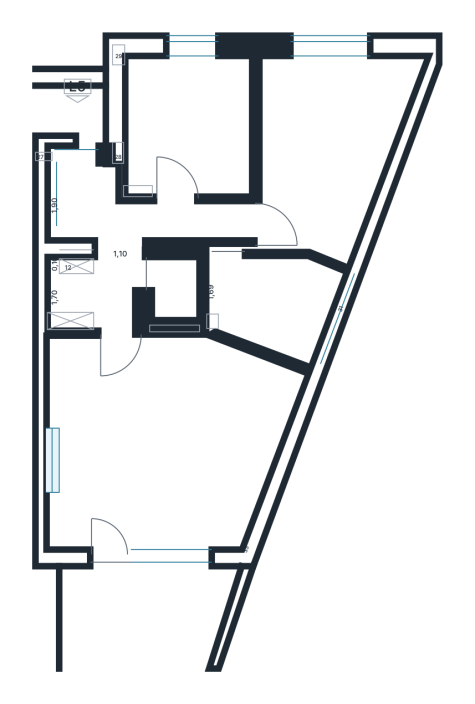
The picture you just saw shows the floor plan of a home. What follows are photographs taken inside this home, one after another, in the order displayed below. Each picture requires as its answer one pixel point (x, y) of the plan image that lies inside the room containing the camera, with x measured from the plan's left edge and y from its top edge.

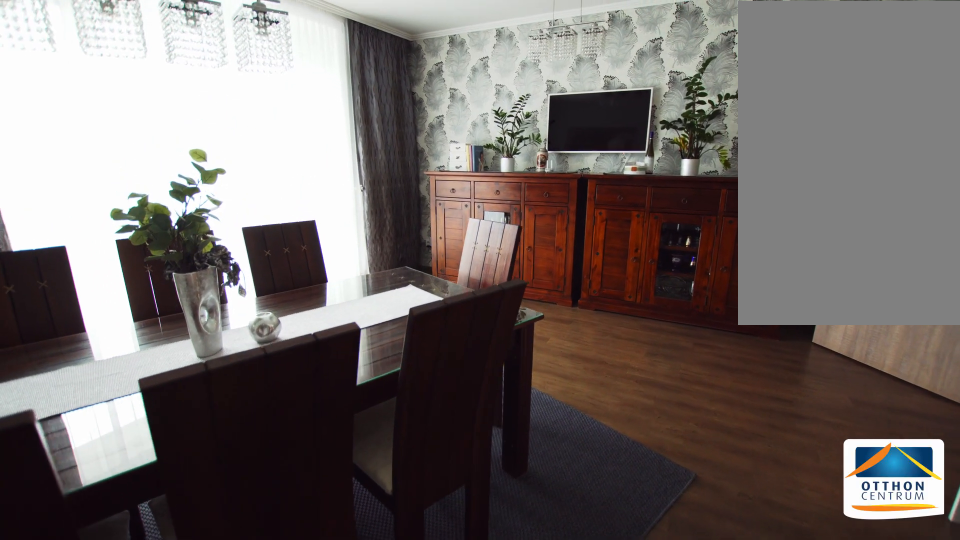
(165, 443)
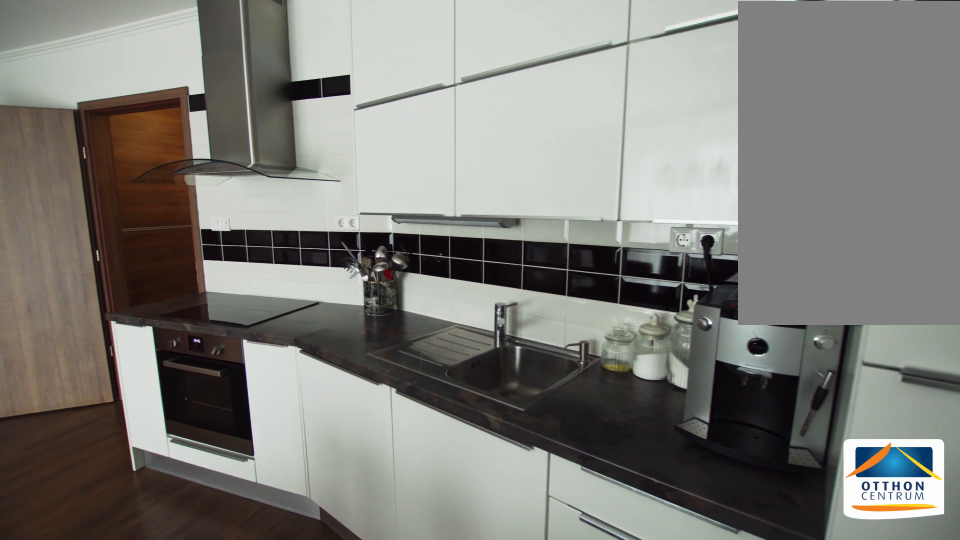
(165, 443)
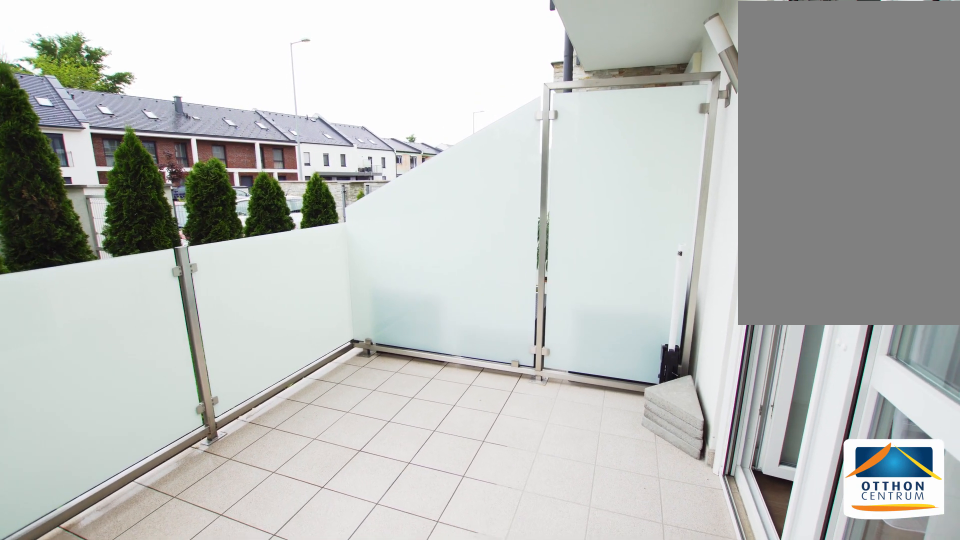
(165, 620)
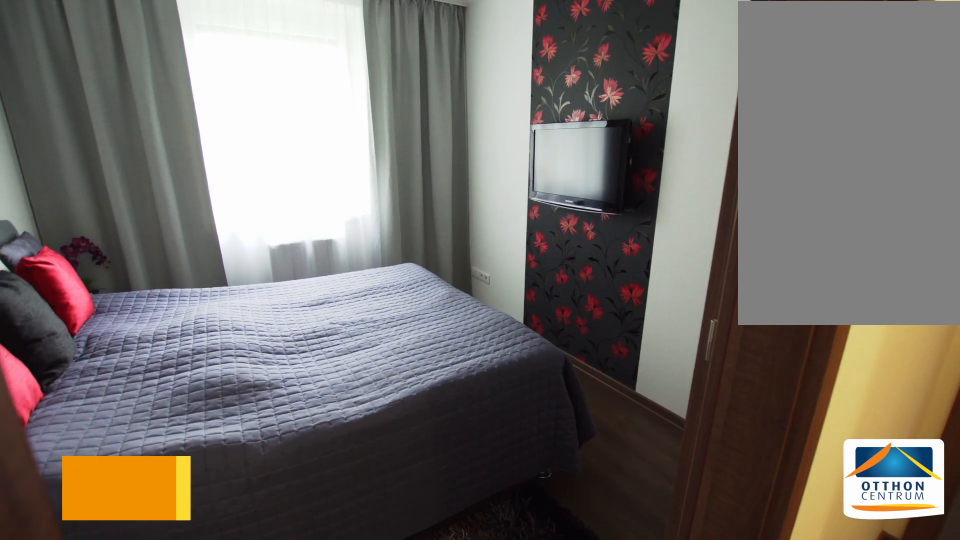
(187, 130)
